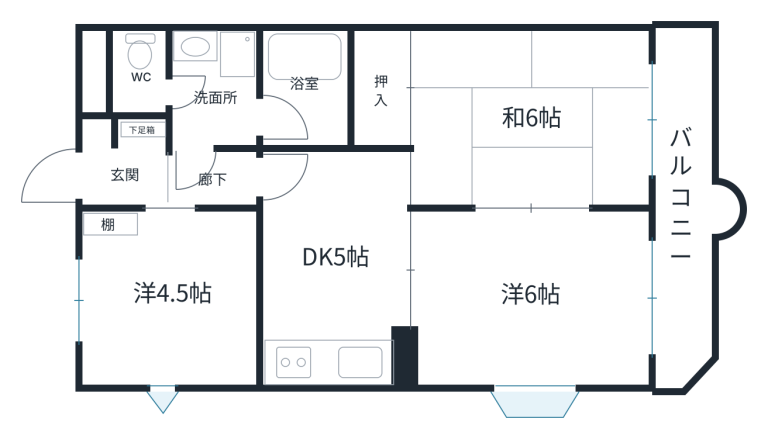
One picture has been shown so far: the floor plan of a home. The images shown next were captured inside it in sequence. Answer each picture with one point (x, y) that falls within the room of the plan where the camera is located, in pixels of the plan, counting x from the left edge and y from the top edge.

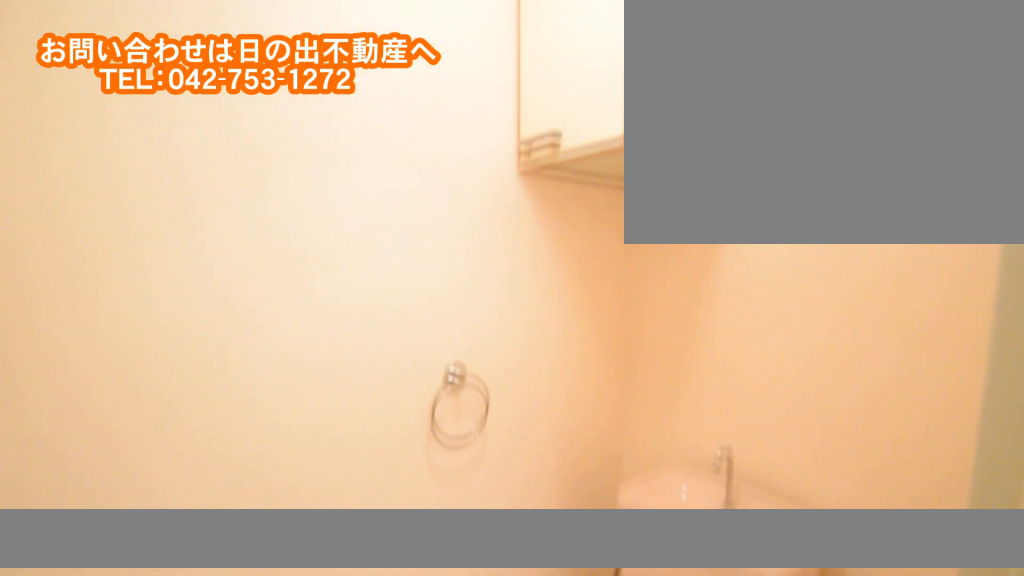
(139, 73)
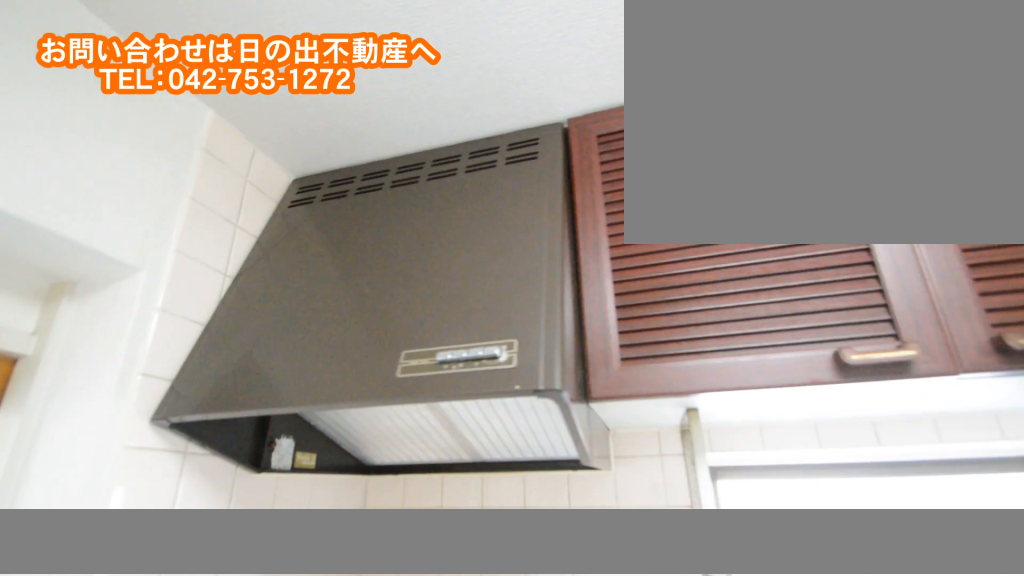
(344, 291)
